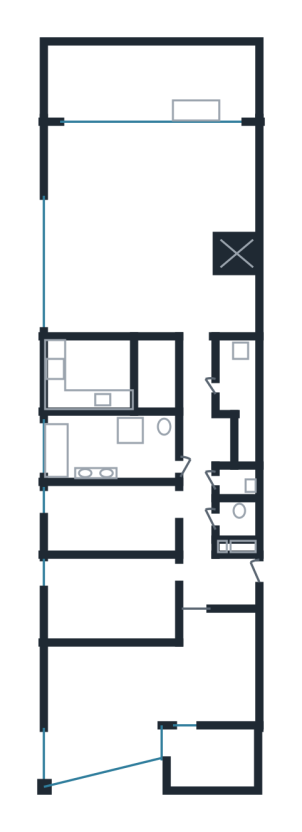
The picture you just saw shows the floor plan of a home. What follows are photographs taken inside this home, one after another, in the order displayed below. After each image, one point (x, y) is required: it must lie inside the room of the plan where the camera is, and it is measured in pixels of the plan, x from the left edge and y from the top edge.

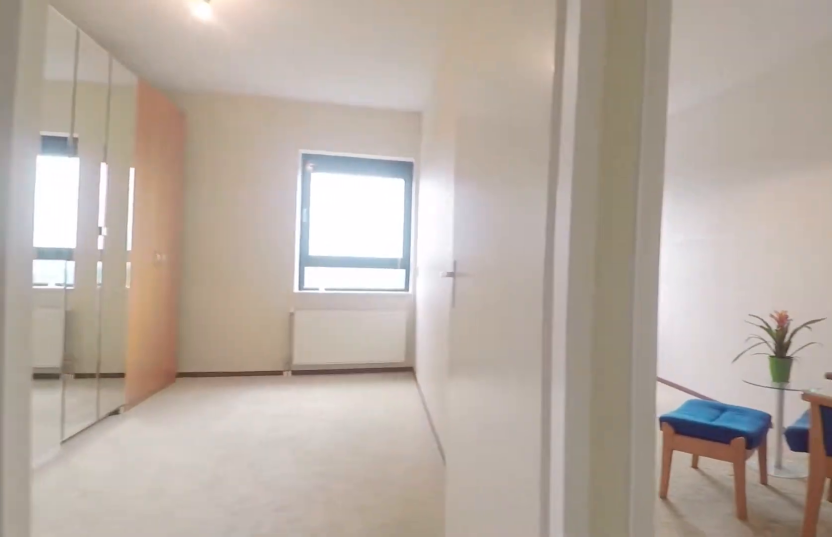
(205, 492)
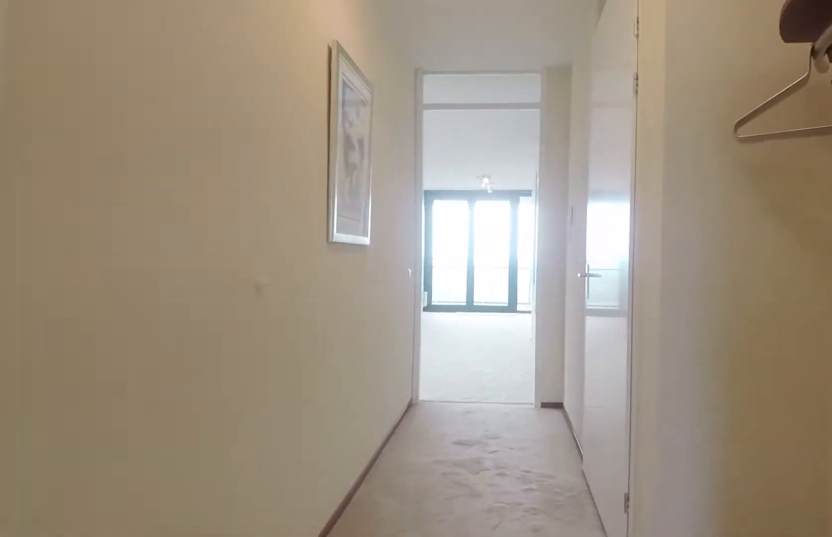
(205, 492)
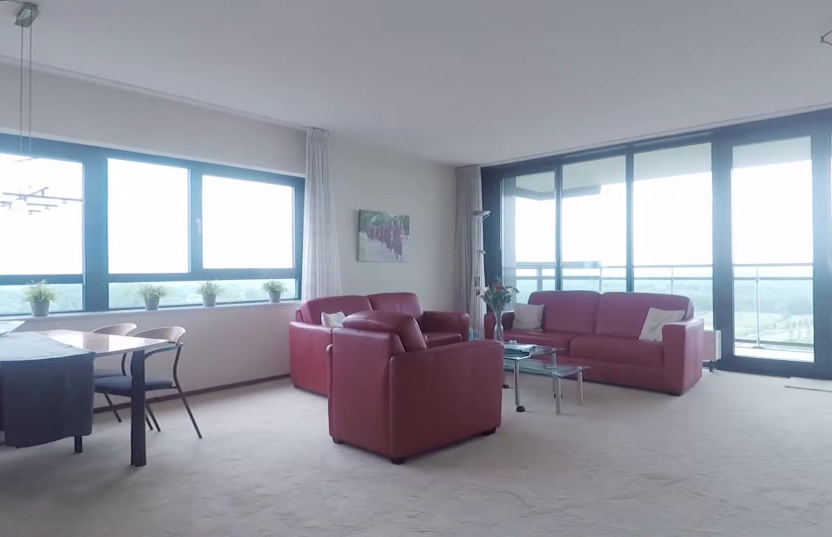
(148, 230)
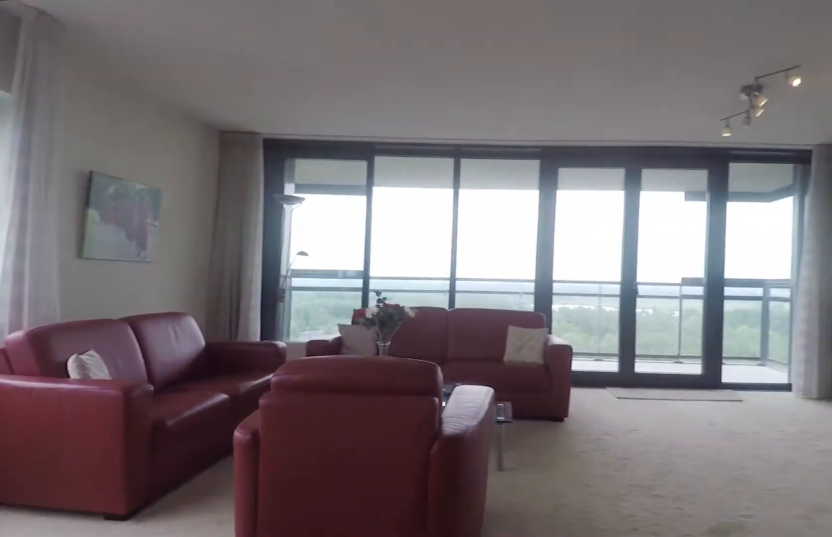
(148, 230)
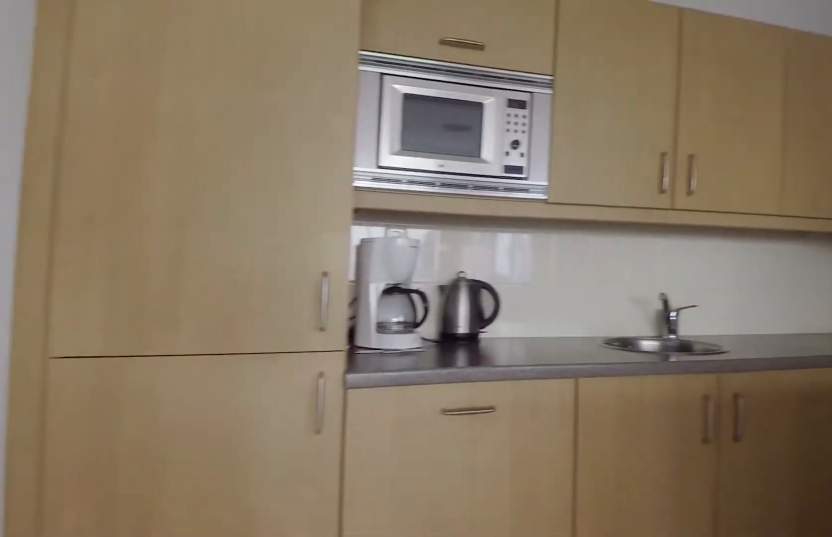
(79, 389)
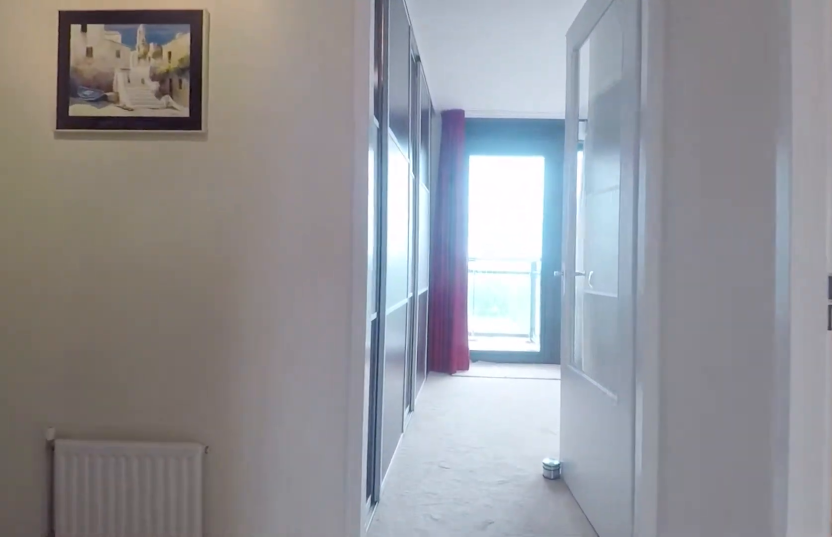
(205, 492)
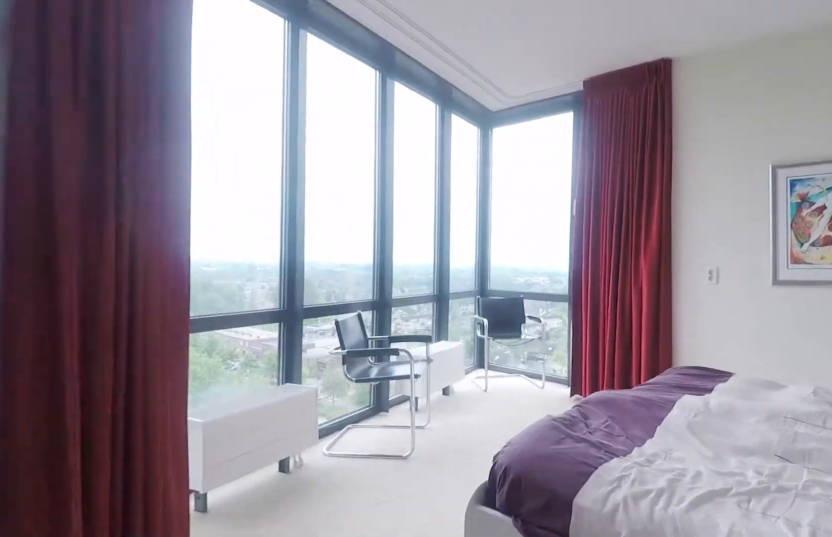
(99, 682)
